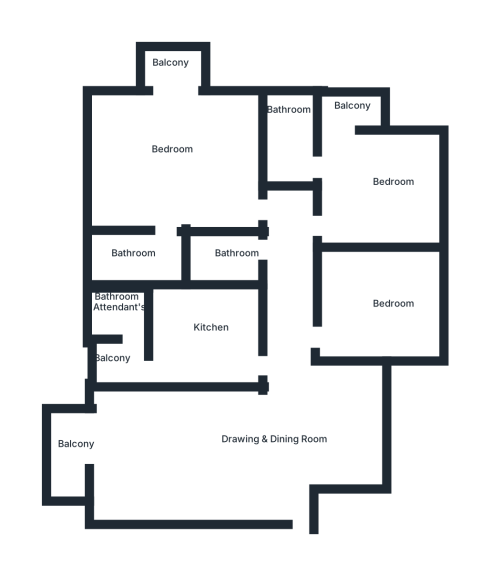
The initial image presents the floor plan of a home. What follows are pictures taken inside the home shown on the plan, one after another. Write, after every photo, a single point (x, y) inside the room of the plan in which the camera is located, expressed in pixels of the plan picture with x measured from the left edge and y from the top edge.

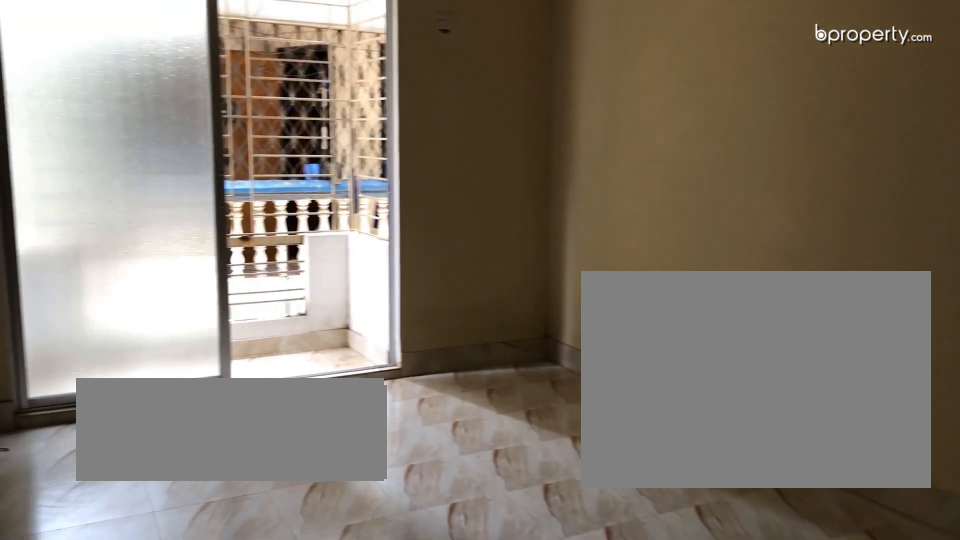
(276, 450)
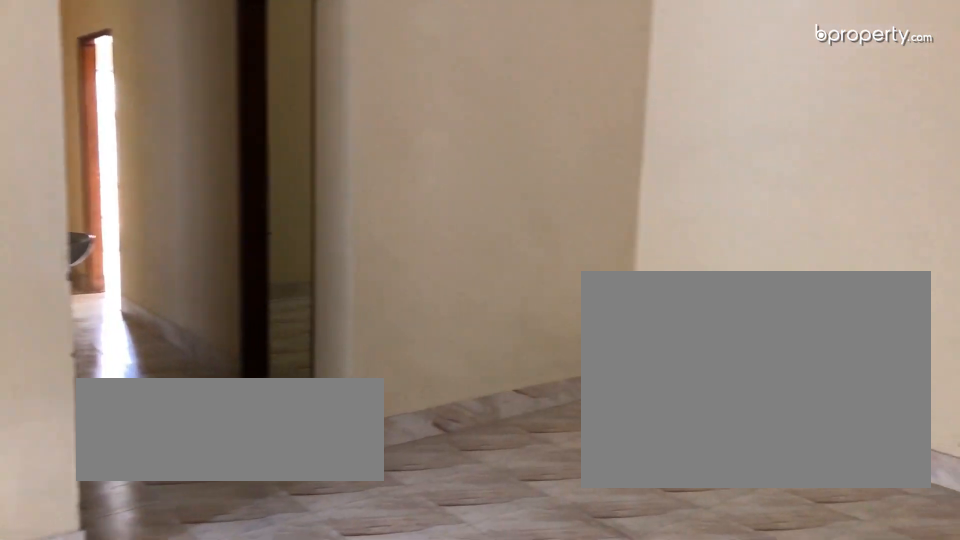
(276, 450)
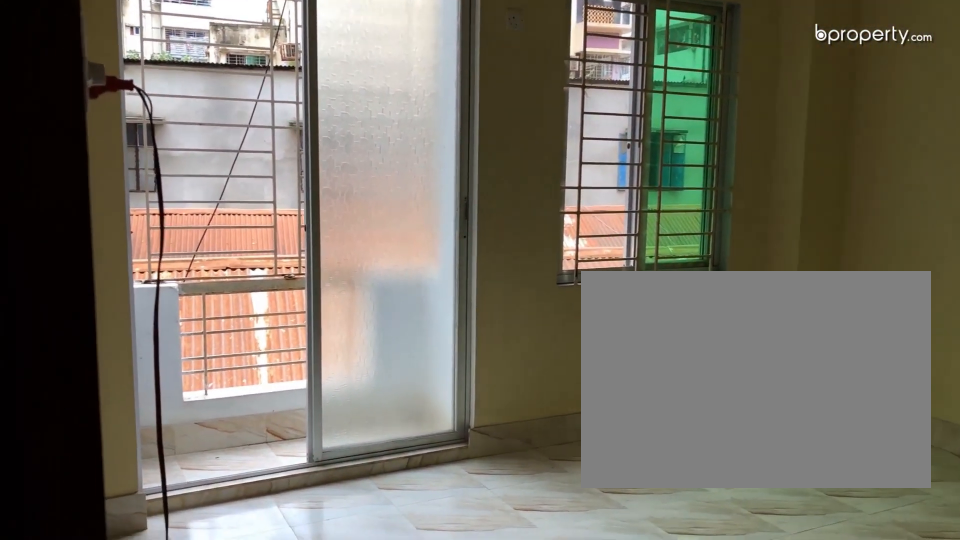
(347, 177)
